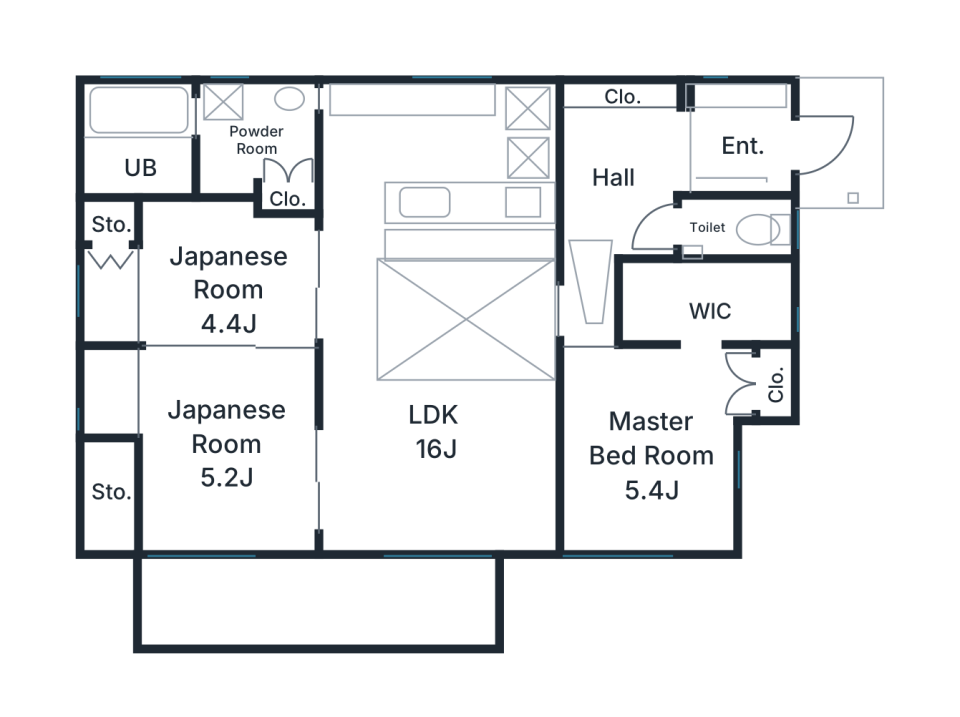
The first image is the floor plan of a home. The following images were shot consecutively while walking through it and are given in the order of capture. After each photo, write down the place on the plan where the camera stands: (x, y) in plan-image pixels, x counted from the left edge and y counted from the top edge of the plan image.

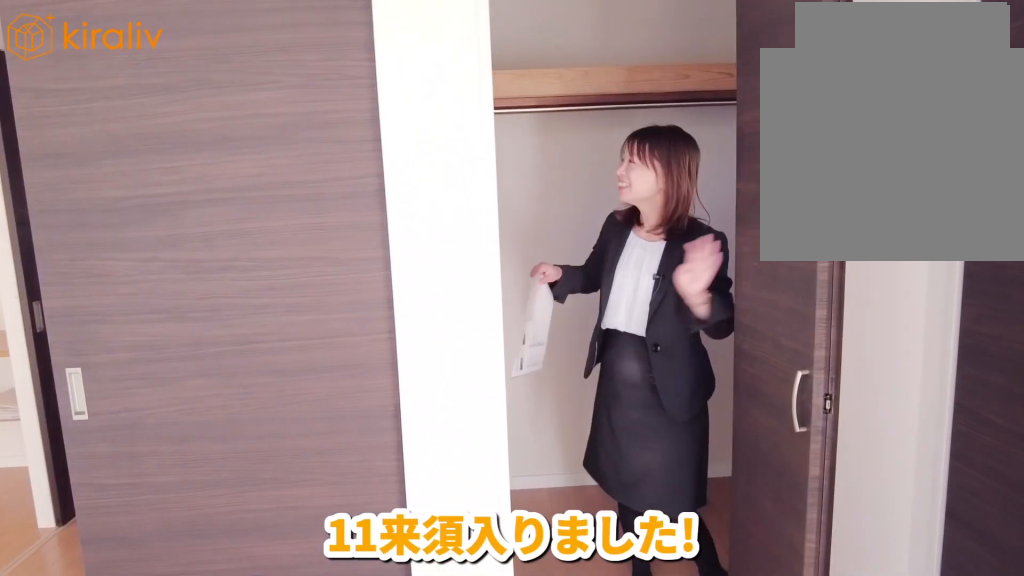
(680, 415)
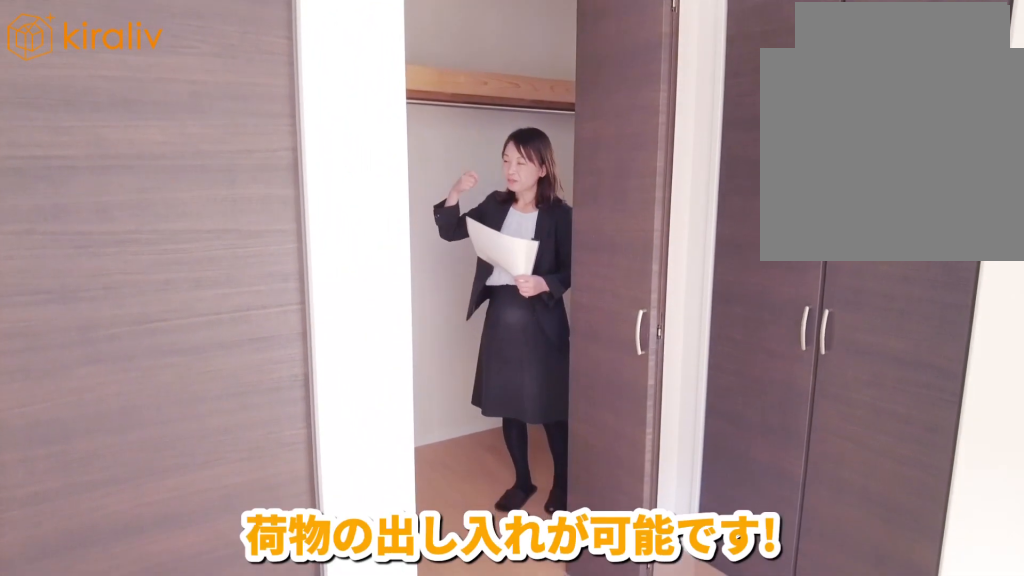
(671, 415)
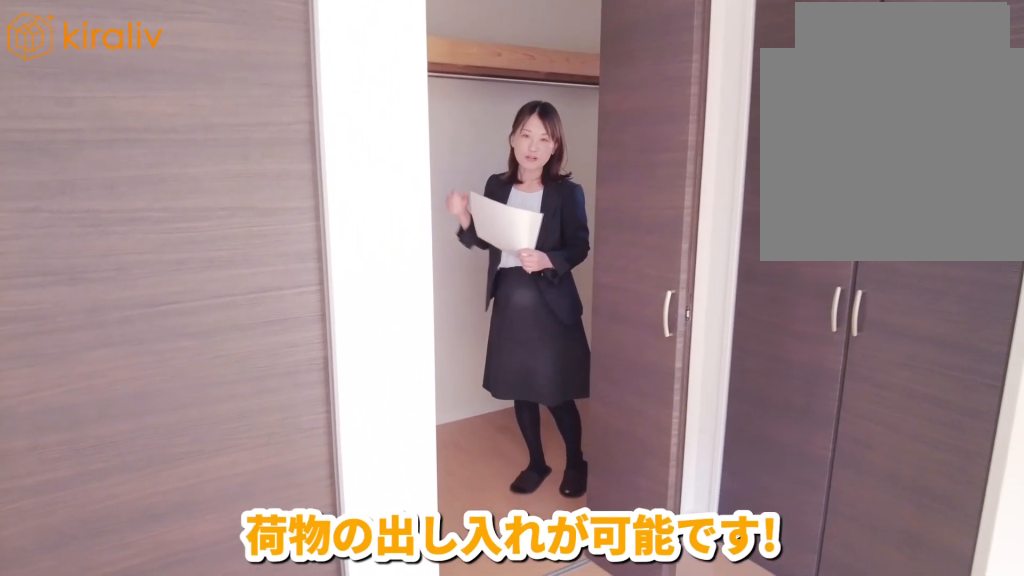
(671, 413)
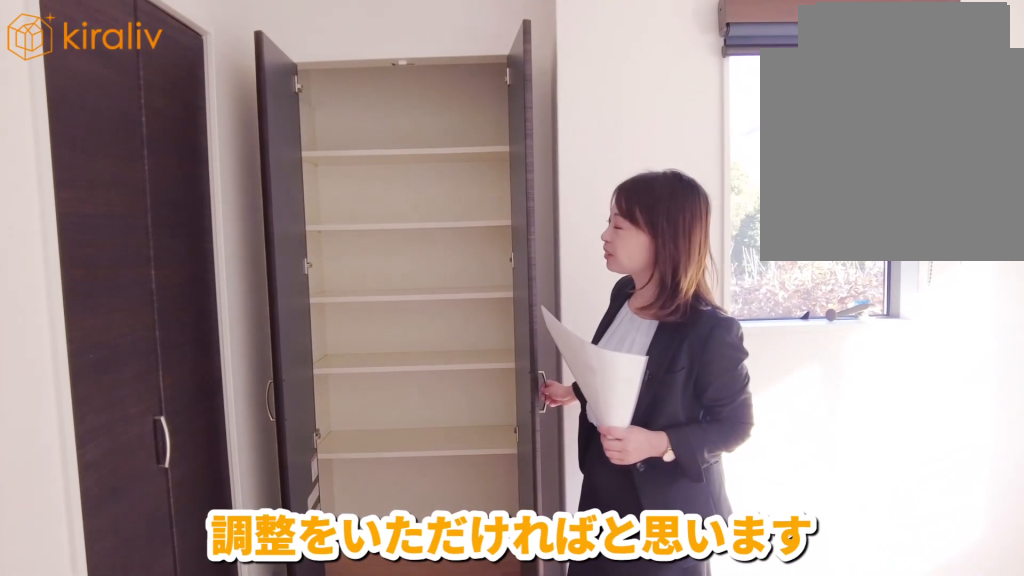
(644, 415)
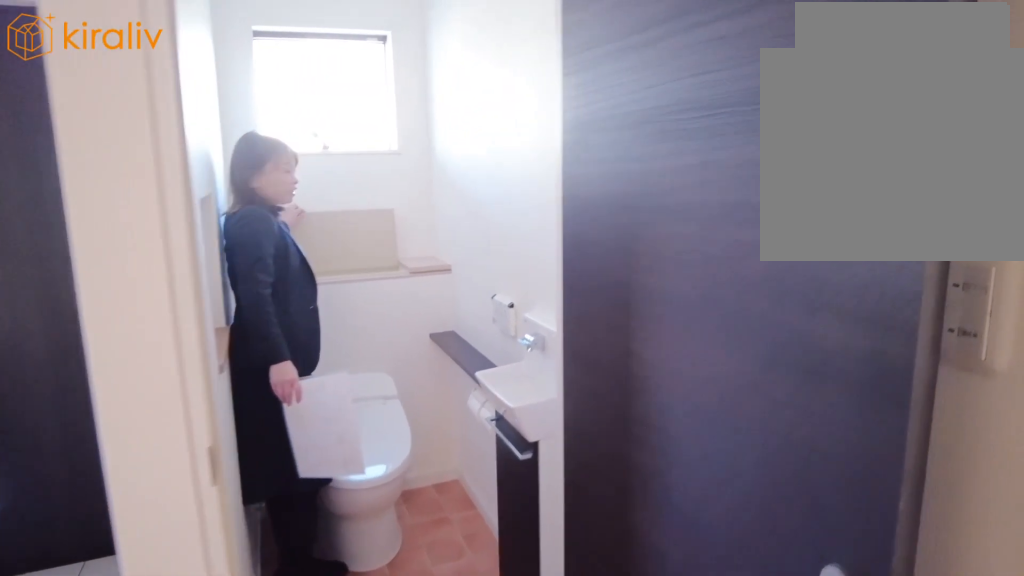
(686, 239)
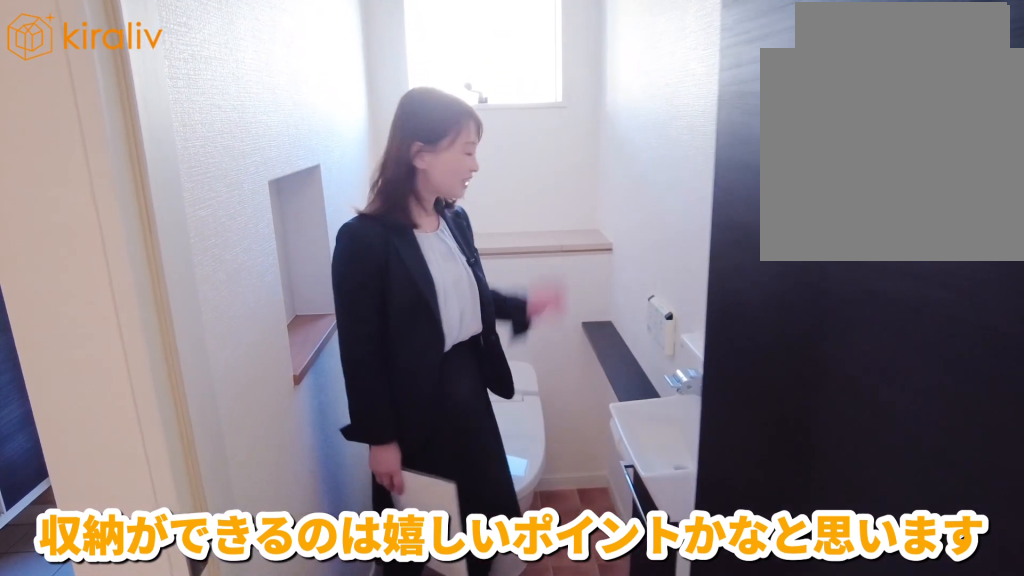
(665, 239)
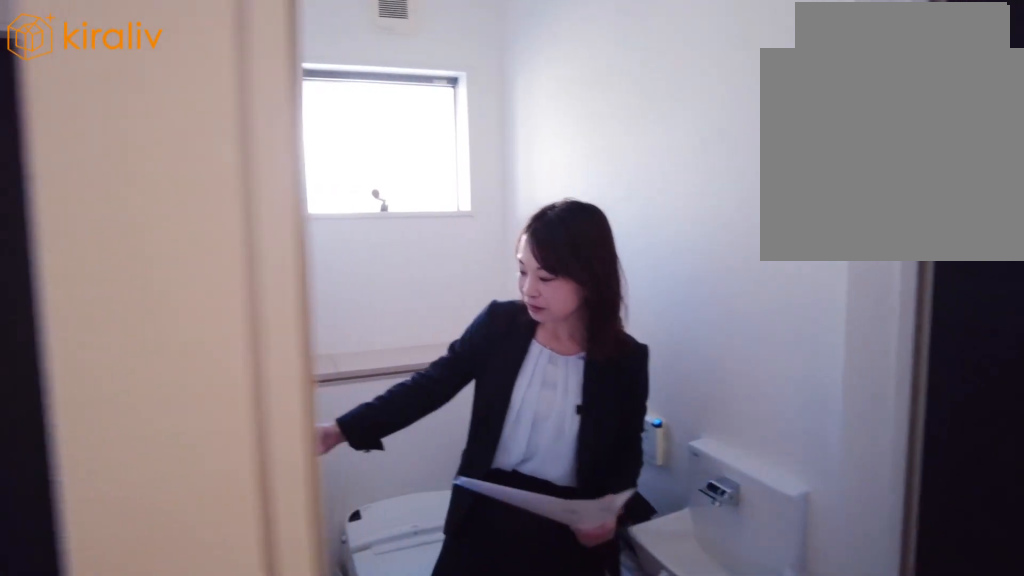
(659, 239)
